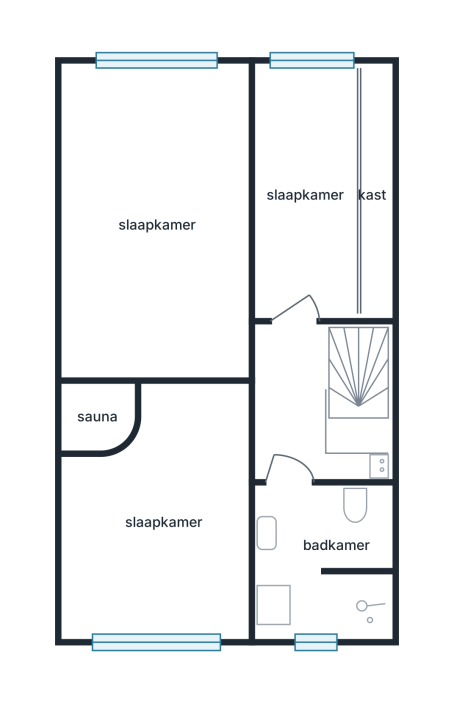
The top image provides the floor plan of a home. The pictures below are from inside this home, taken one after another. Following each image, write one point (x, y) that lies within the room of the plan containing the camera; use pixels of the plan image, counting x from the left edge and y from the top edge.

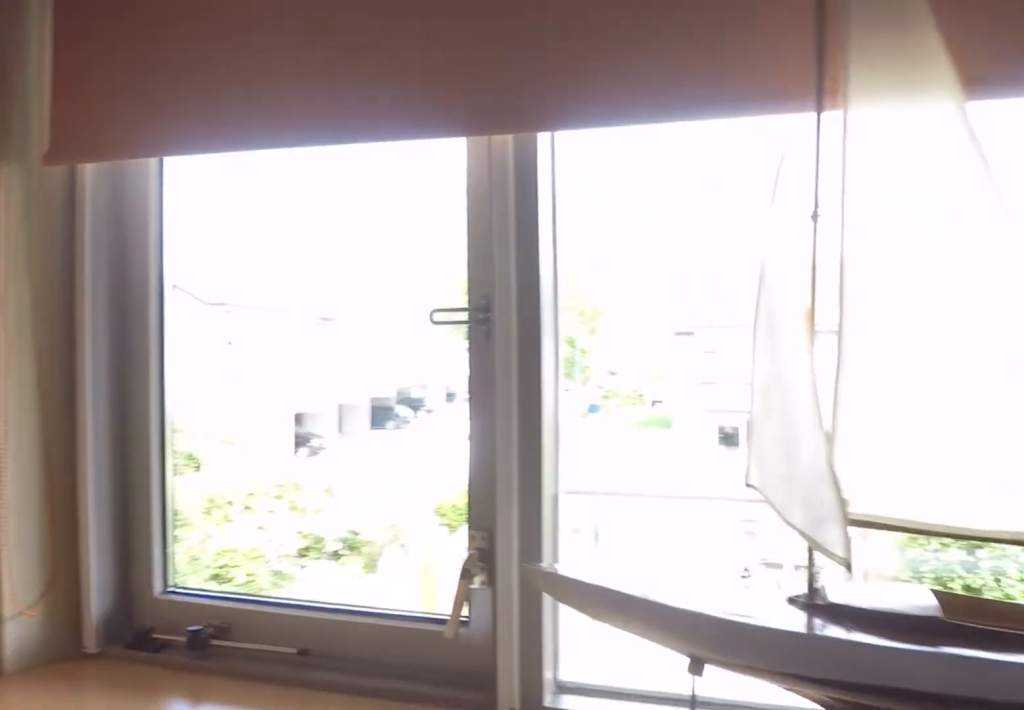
(304, 193)
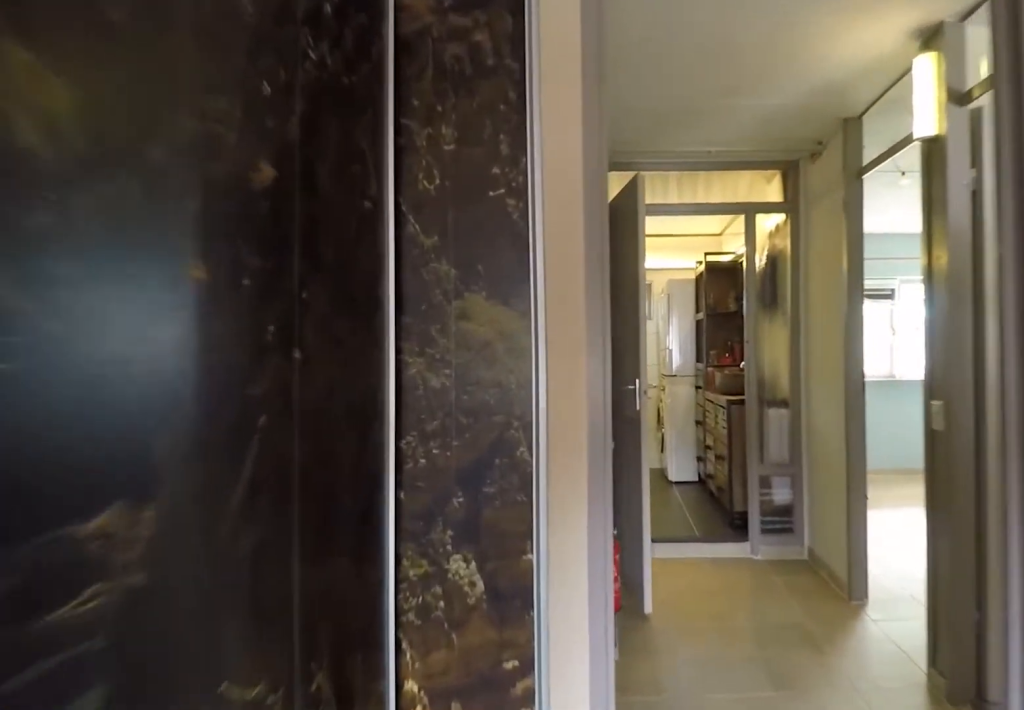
(304, 193)
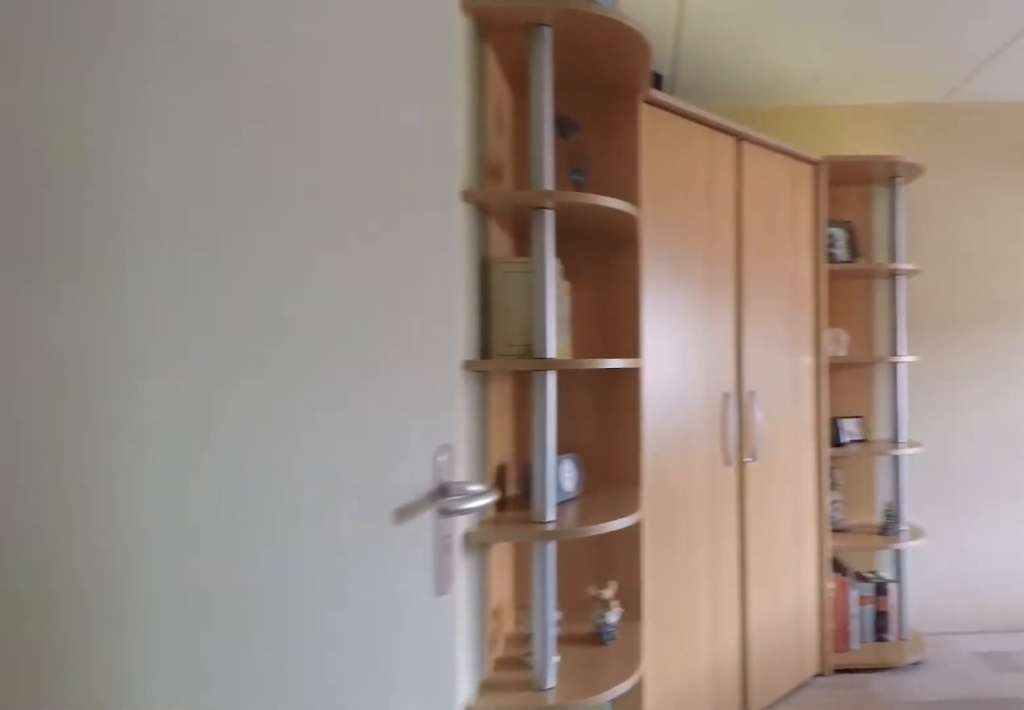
(106, 171)
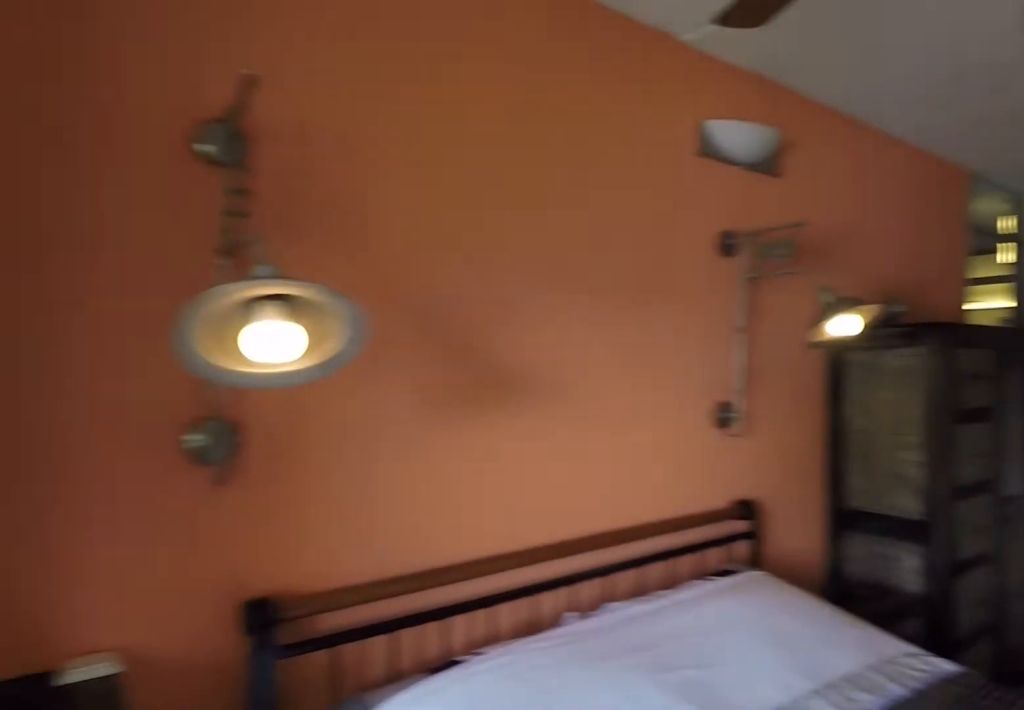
(106, 171)
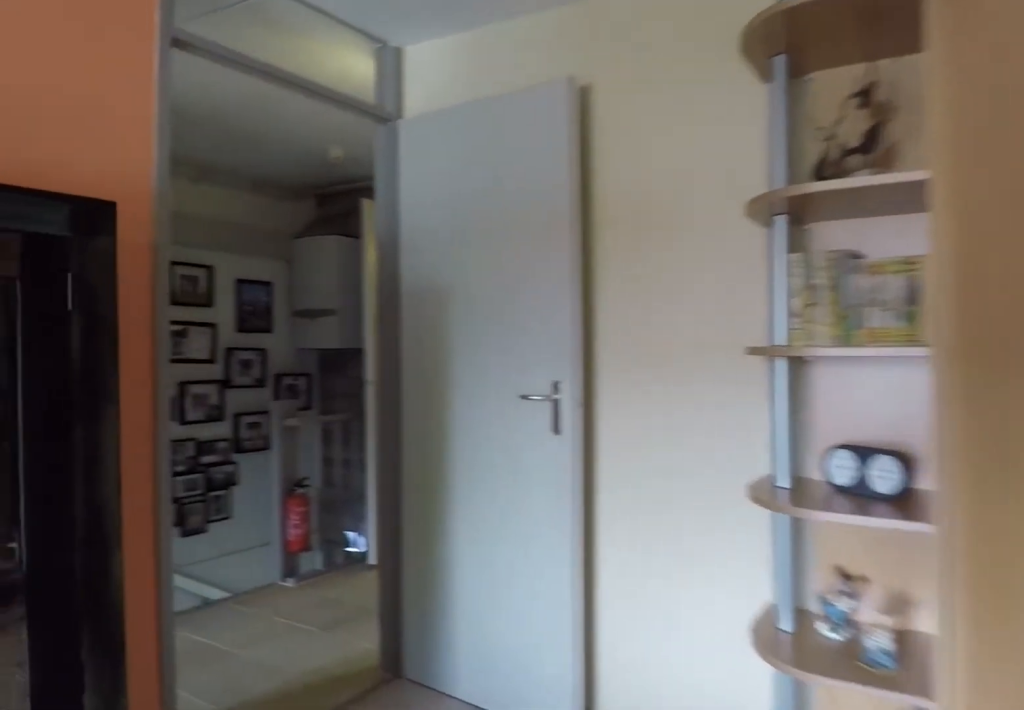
(106, 171)
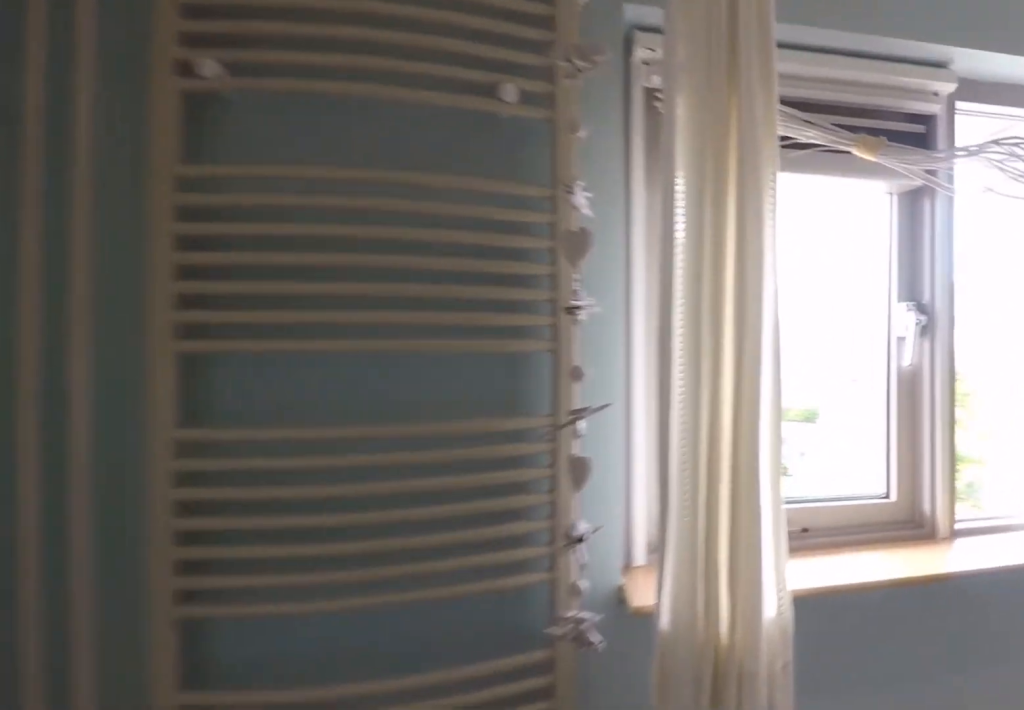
(163, 520)
